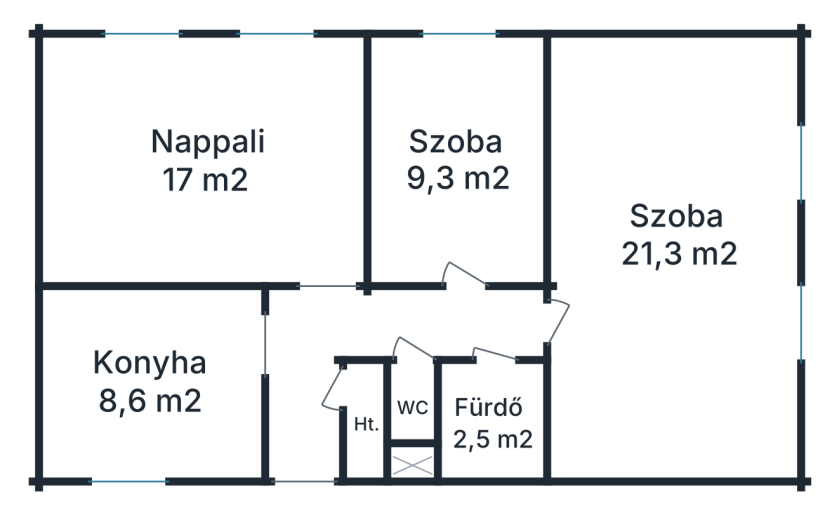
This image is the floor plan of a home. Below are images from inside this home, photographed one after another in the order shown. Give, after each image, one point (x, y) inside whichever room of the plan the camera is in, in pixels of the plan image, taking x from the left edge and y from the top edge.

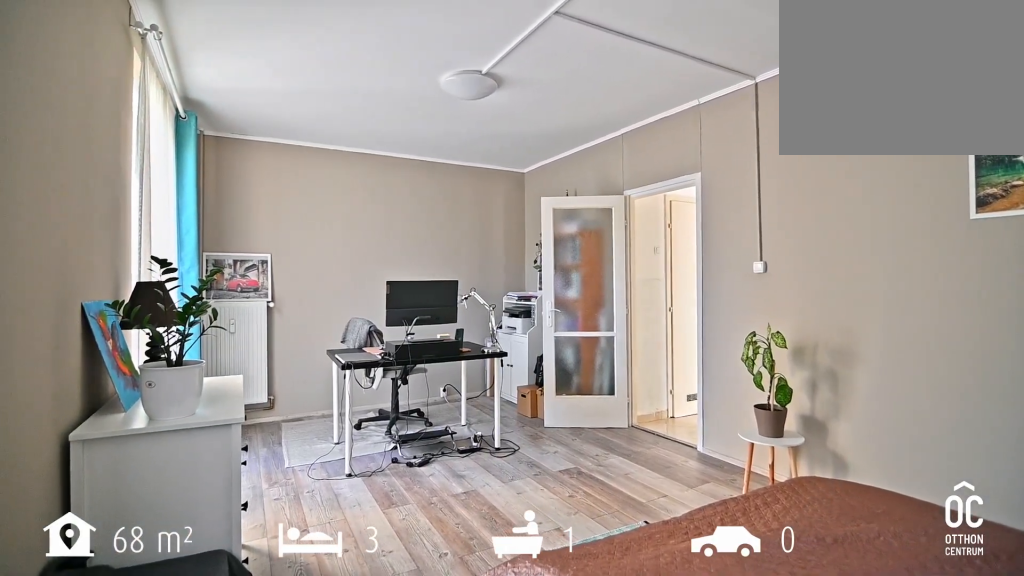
(673, 251)
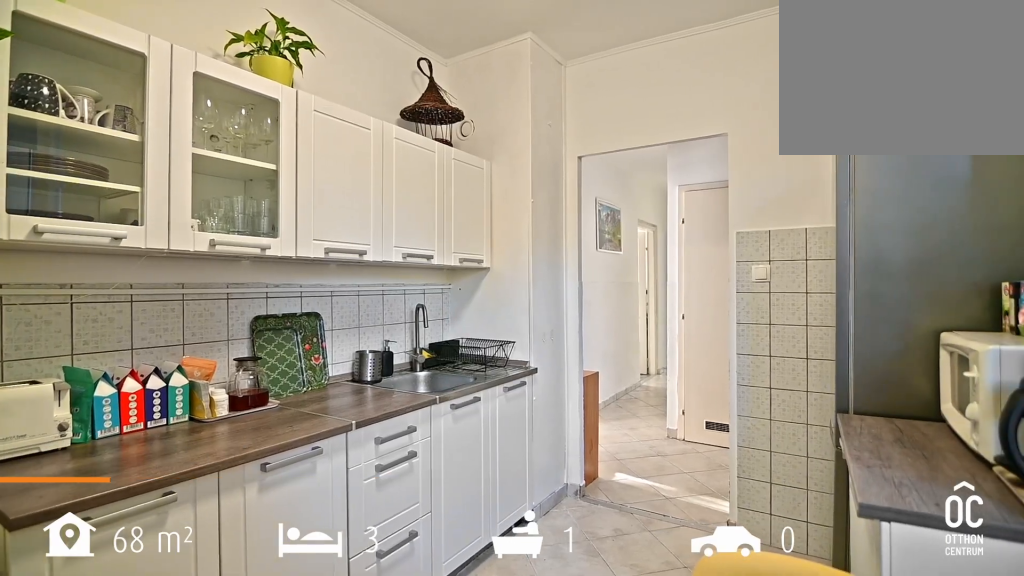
(157, 376)
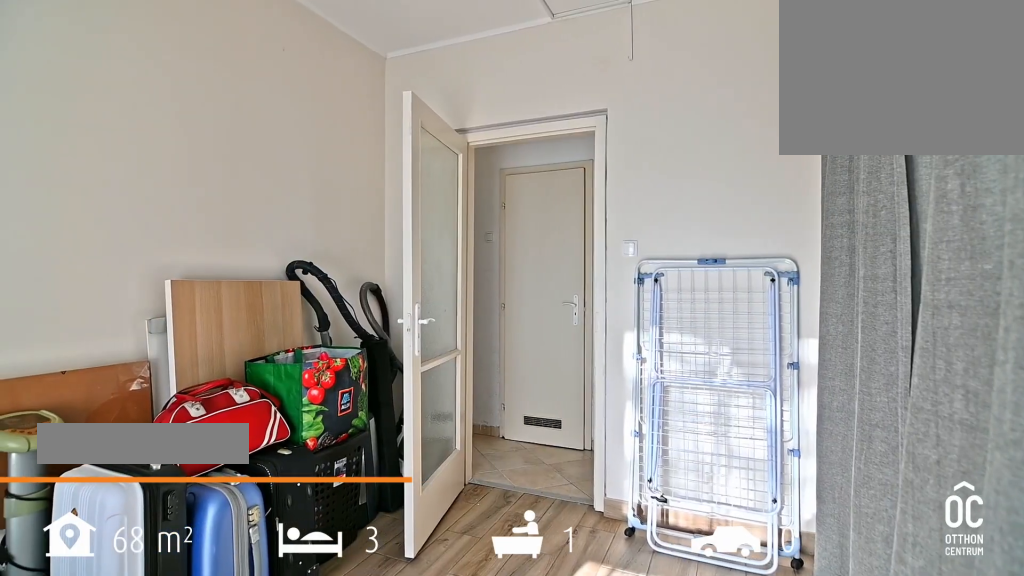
(464, 168)
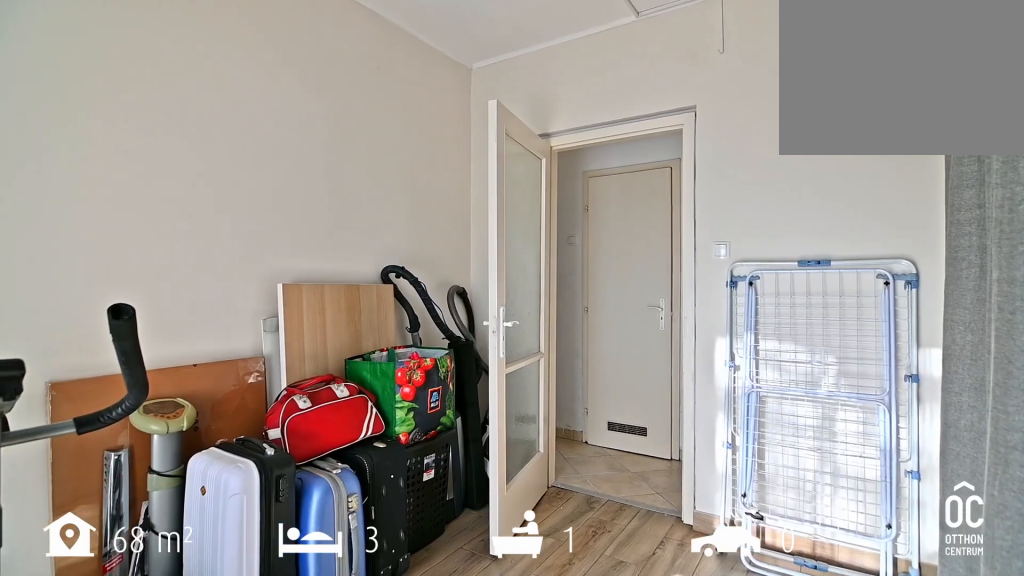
(464, 168)
